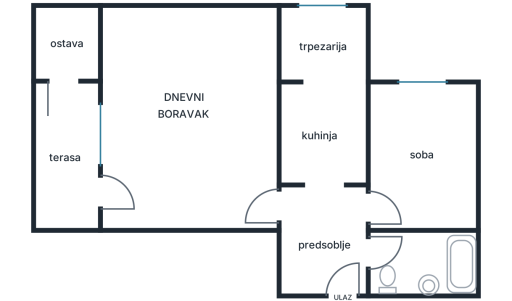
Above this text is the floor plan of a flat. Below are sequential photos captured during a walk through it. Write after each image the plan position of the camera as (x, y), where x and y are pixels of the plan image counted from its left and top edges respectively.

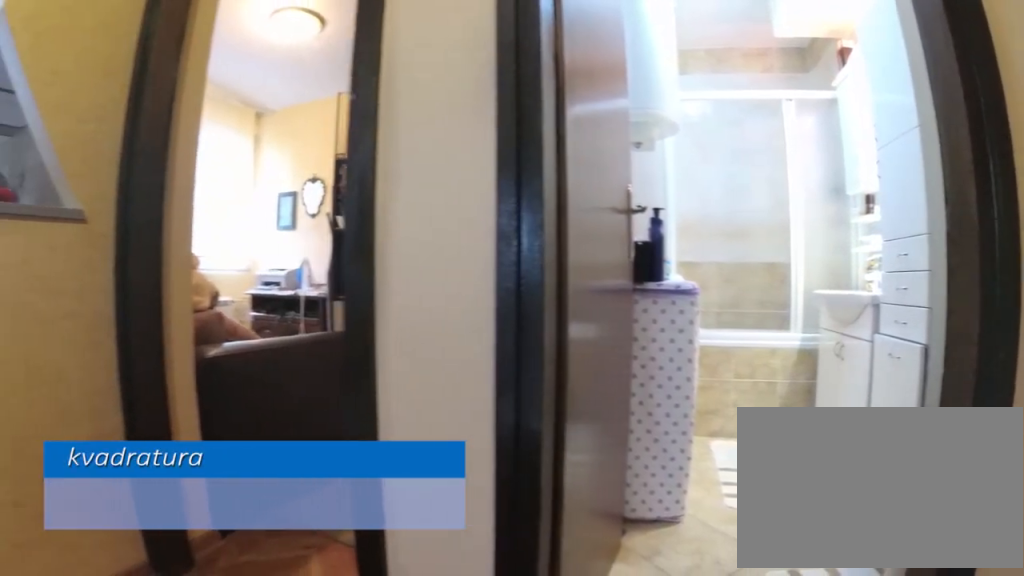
(334, 266)
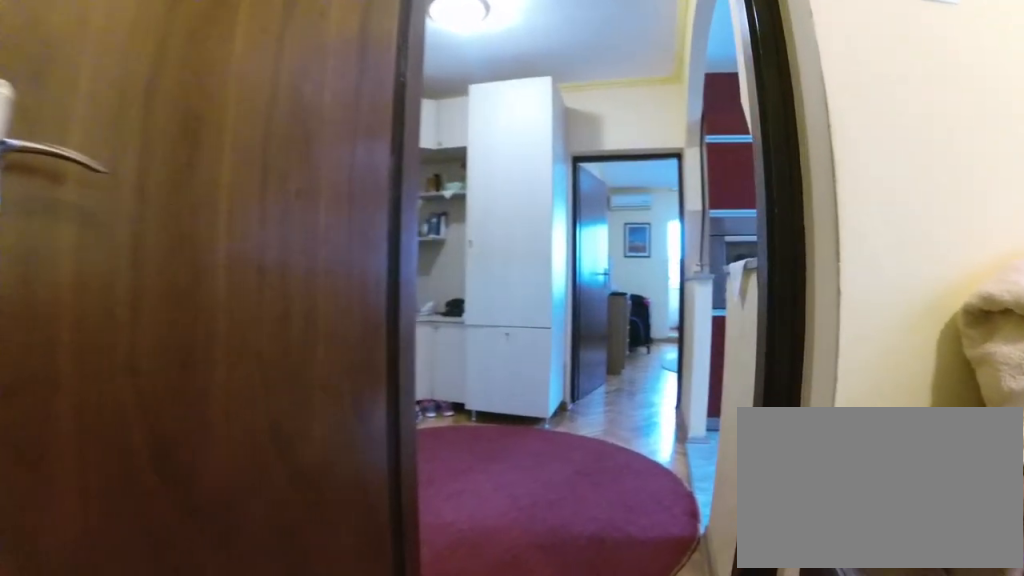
(423, 195)
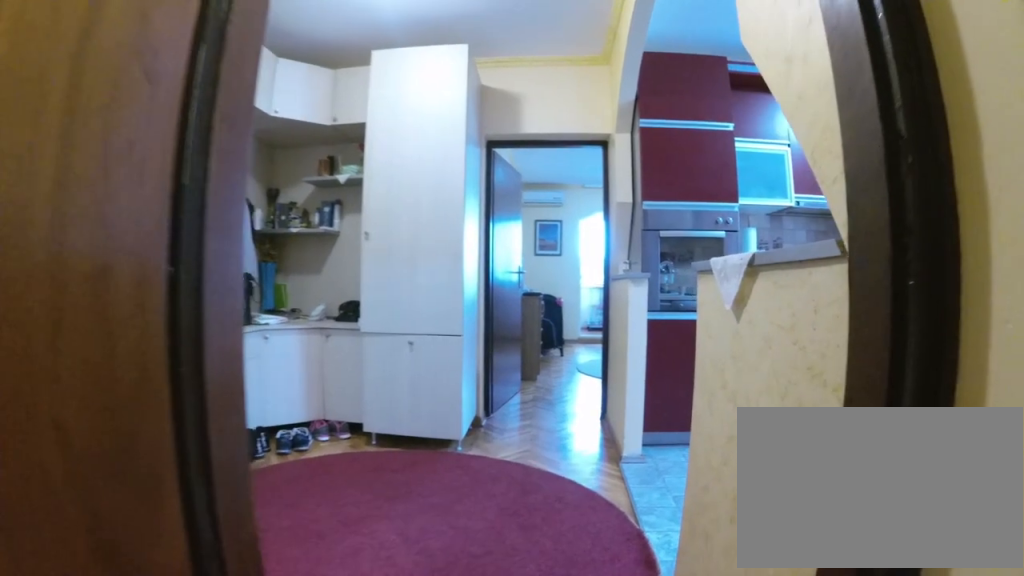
(400, 201)
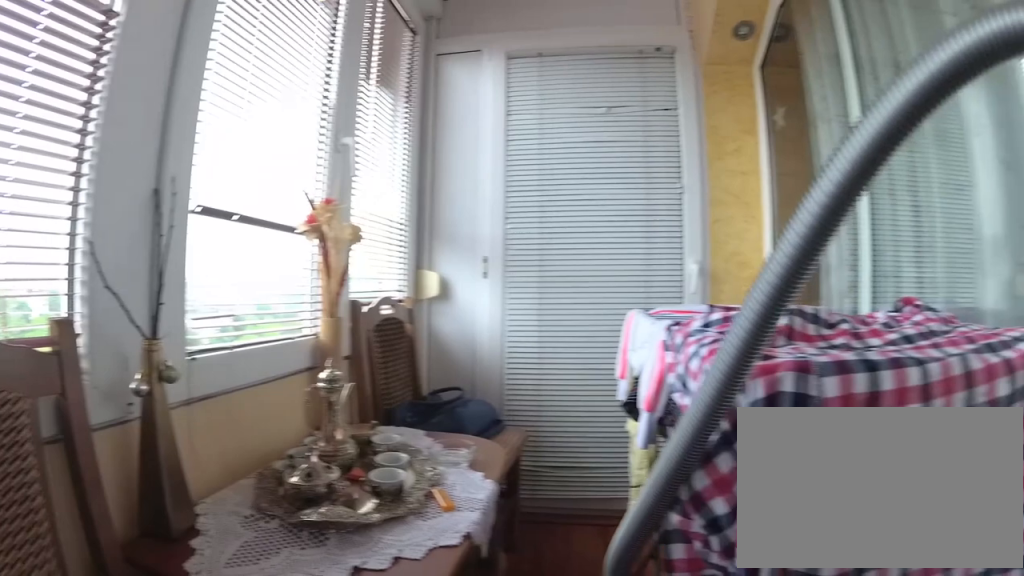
(74, 192)
